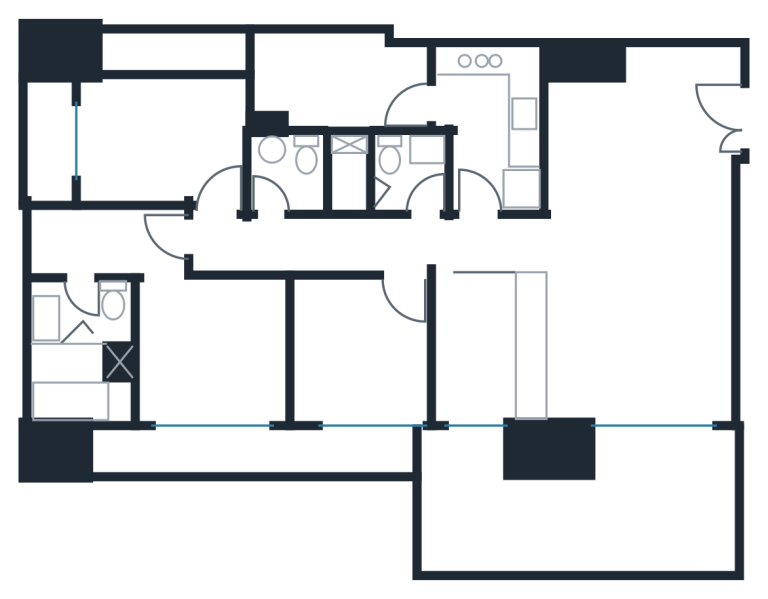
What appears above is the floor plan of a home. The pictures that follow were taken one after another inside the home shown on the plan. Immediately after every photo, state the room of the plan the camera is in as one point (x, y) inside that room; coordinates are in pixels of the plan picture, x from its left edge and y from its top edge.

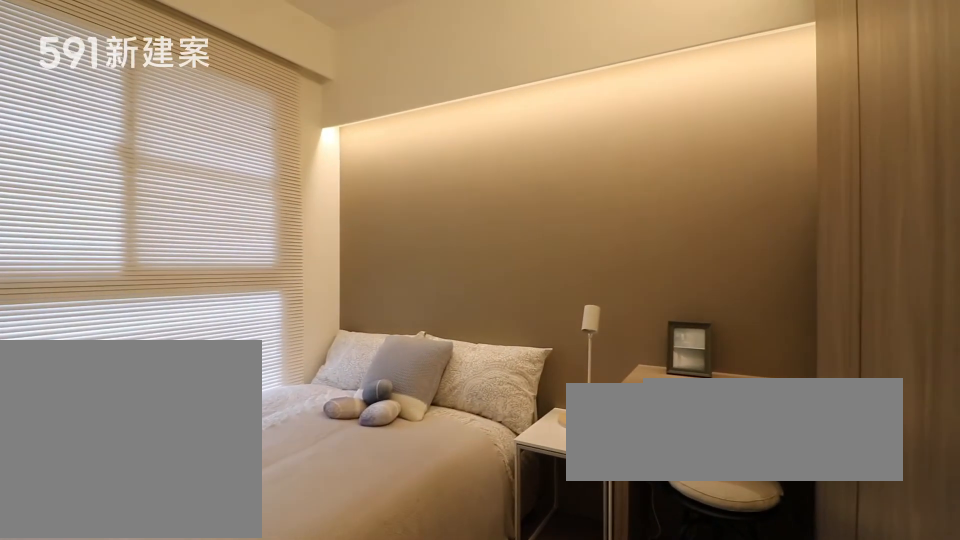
(157, 140)
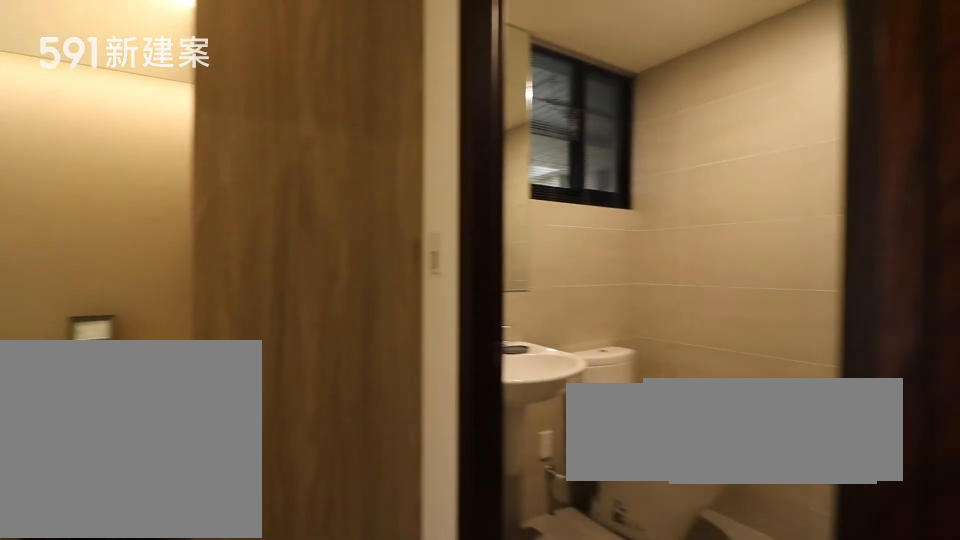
(289, 168)
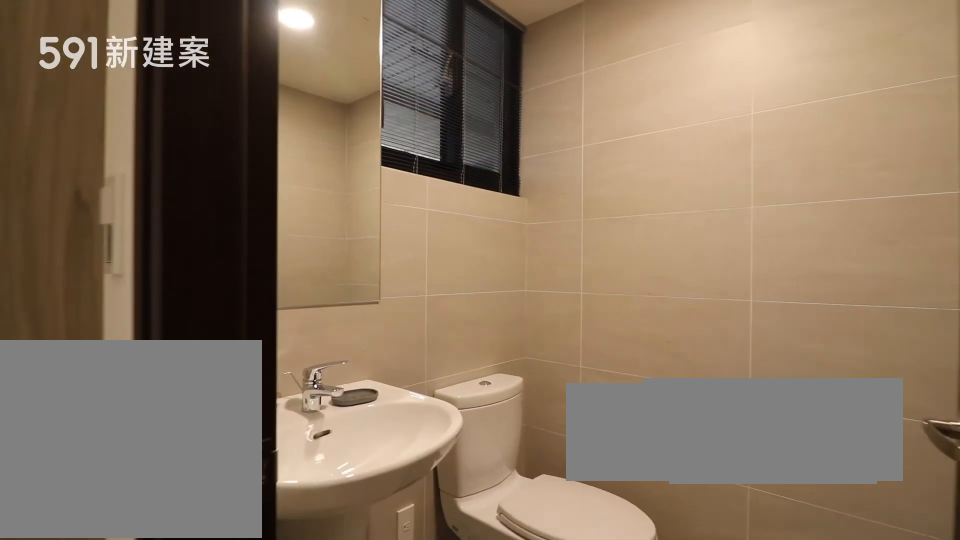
(289, 168)
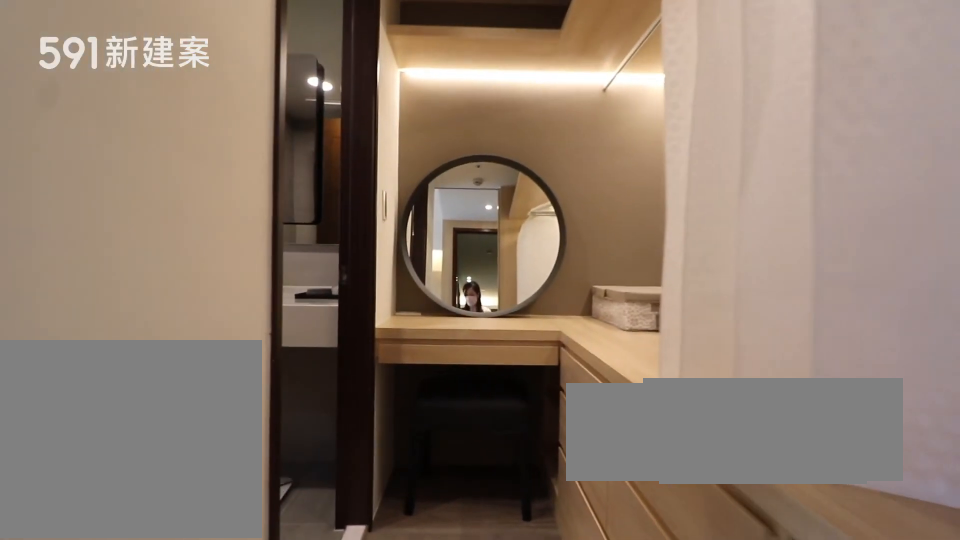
(100, 241)
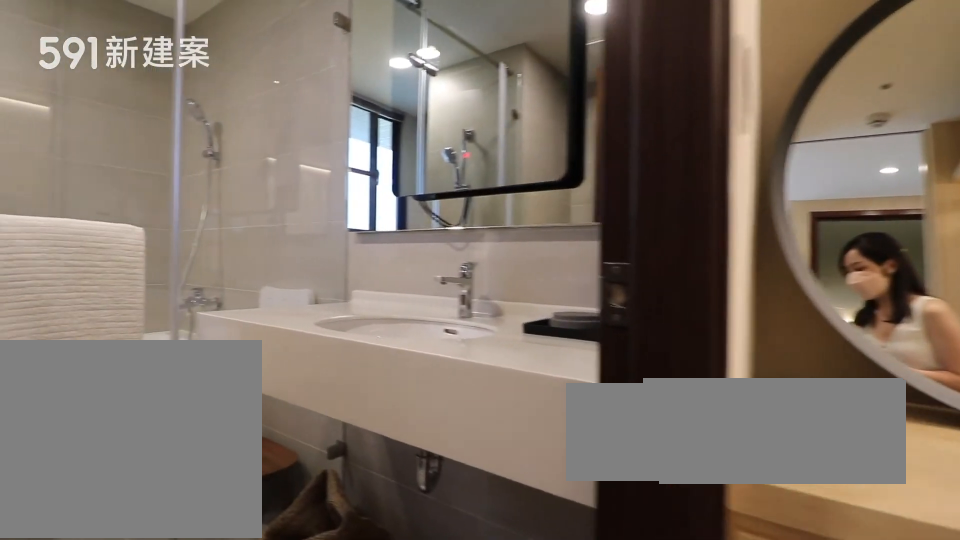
(81, 358)
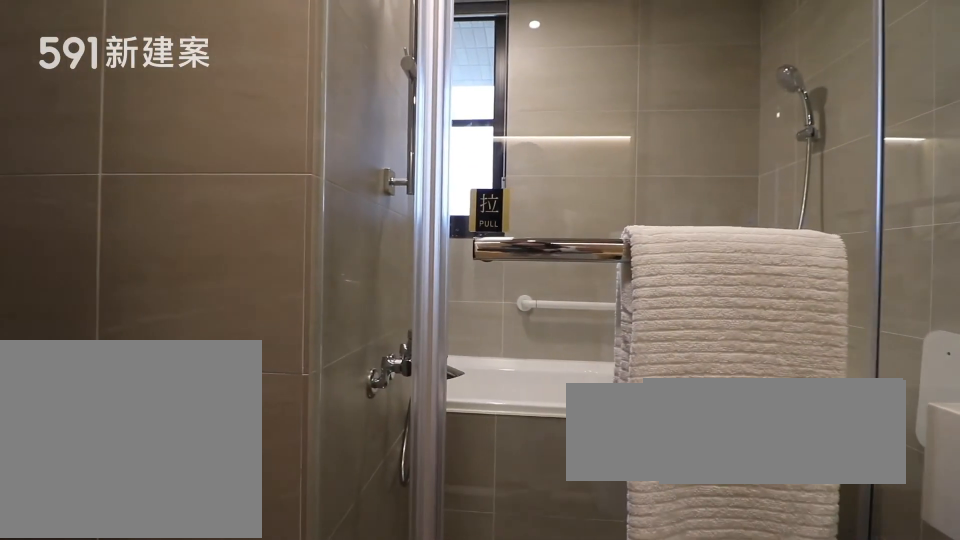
(81, 358)
